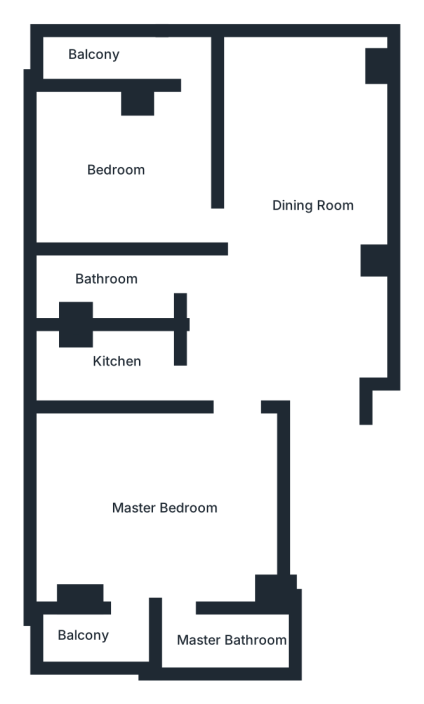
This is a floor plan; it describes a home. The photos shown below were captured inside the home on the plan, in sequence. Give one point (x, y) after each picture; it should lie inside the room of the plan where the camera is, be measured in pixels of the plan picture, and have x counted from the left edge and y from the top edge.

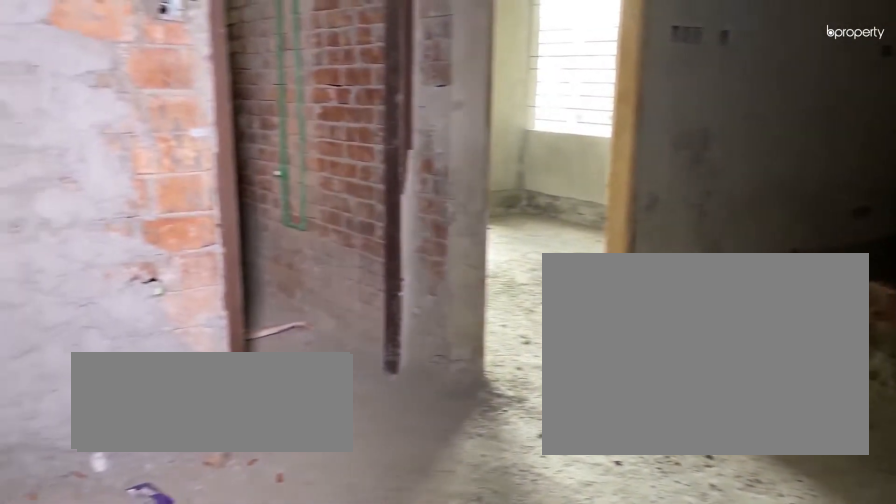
(308, 257)
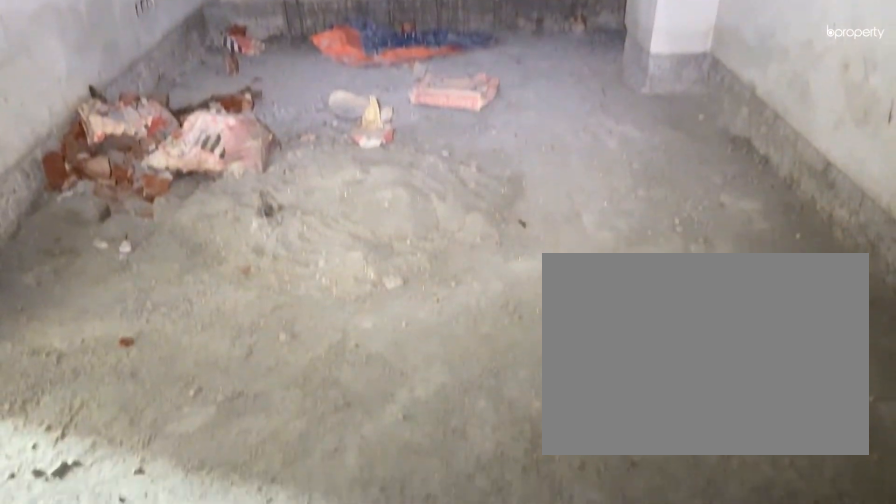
(308, 257)
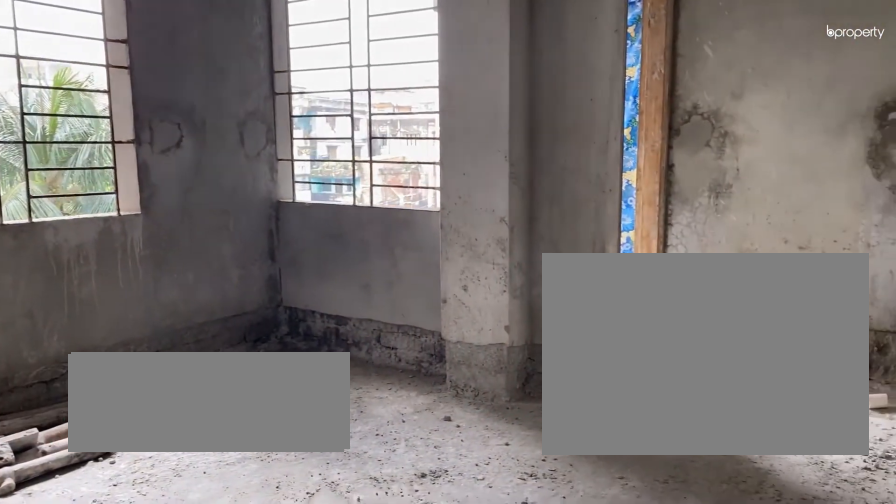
(134, 170)
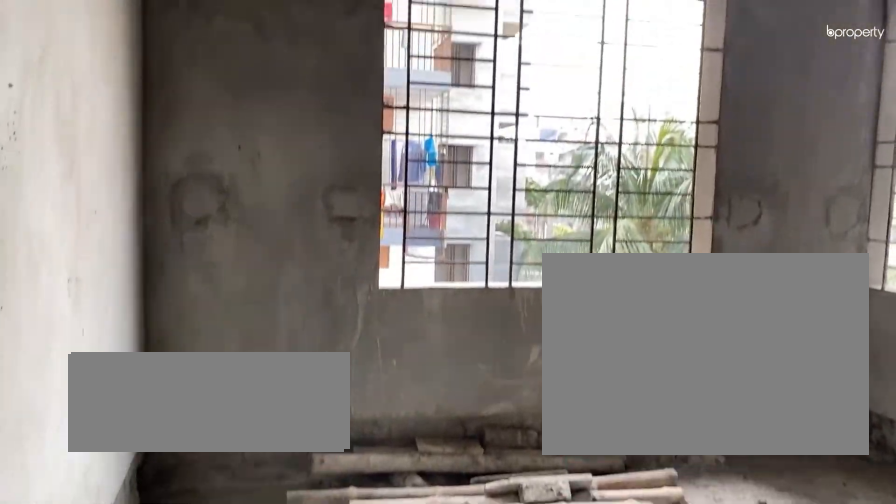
(134, 170)
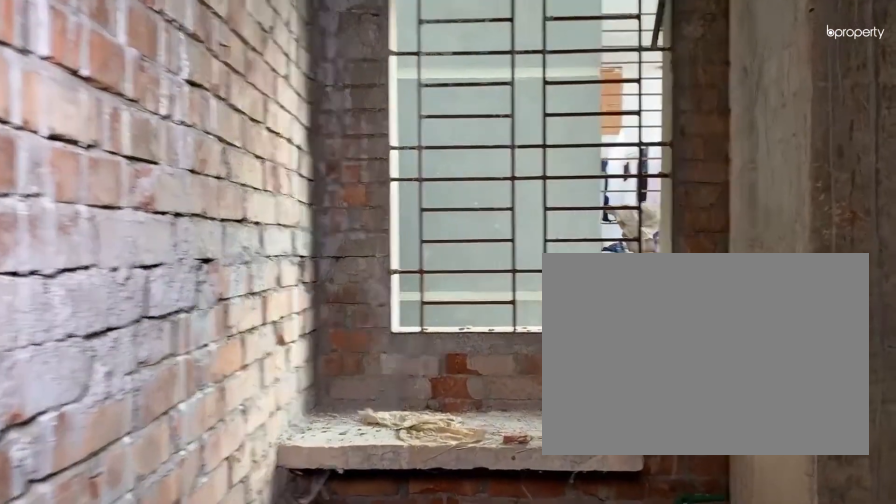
(117, 365)
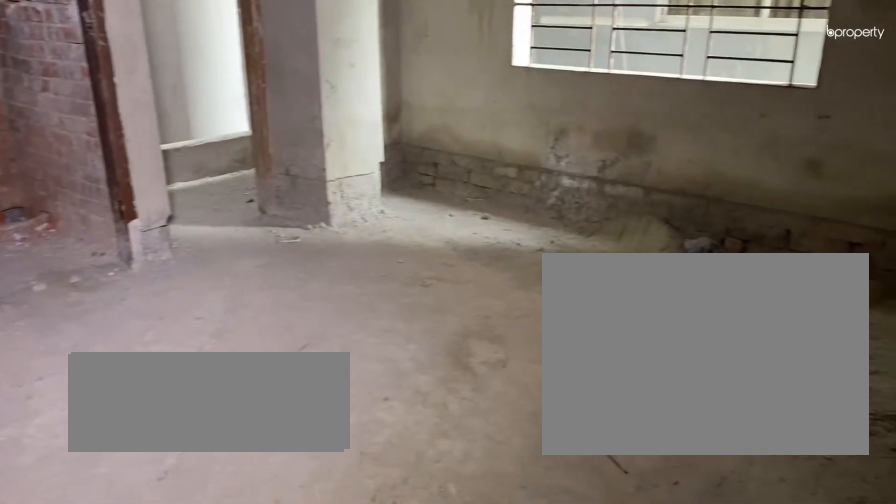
(175, 506)
